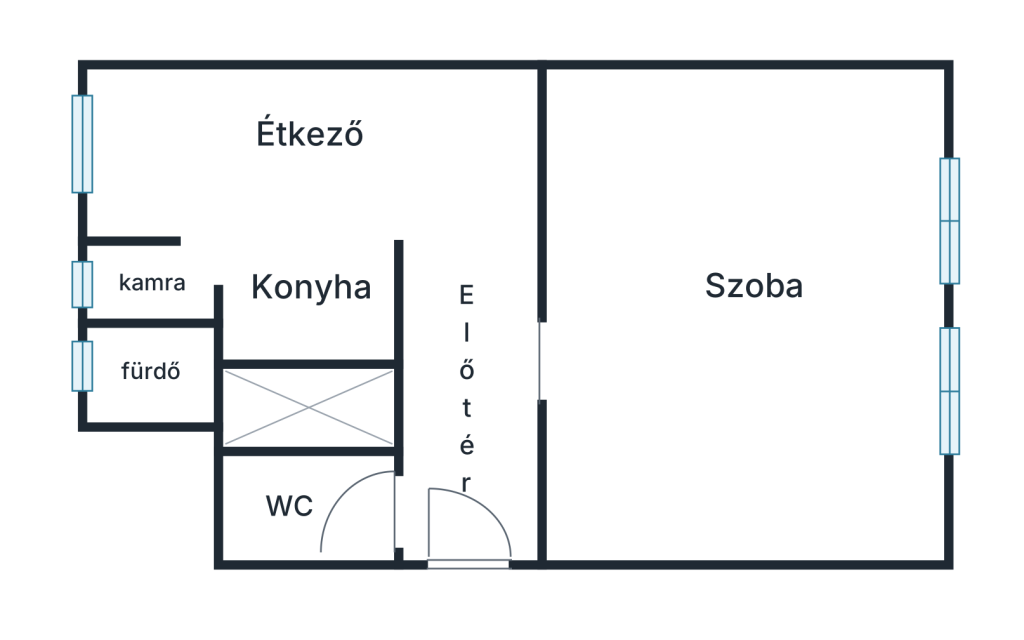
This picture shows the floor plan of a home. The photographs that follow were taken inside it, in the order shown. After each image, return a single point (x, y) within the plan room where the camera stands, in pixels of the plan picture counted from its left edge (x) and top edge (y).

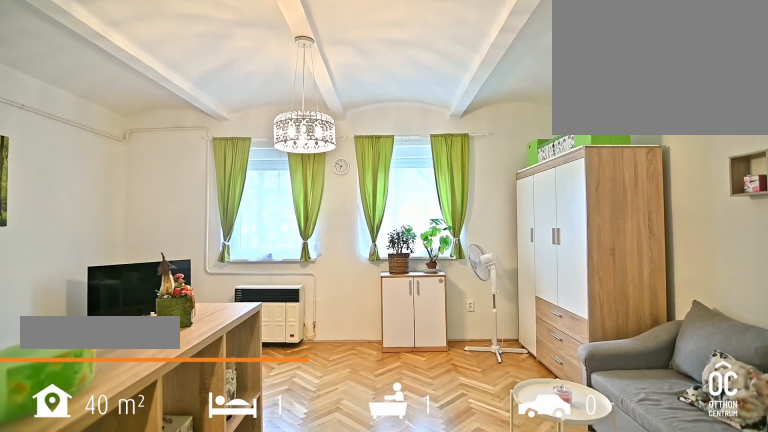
(749, 320)
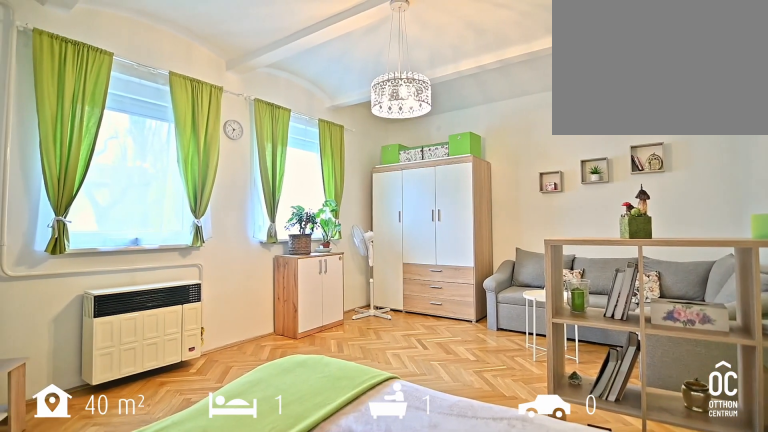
(749, 319)
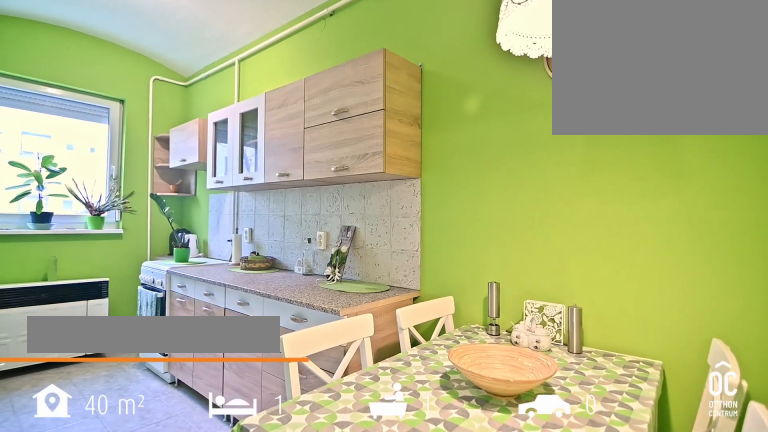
(312, 134)
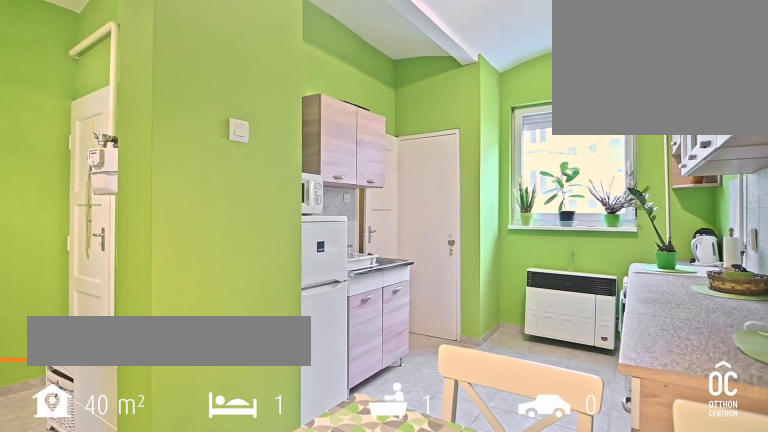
(312, 134)
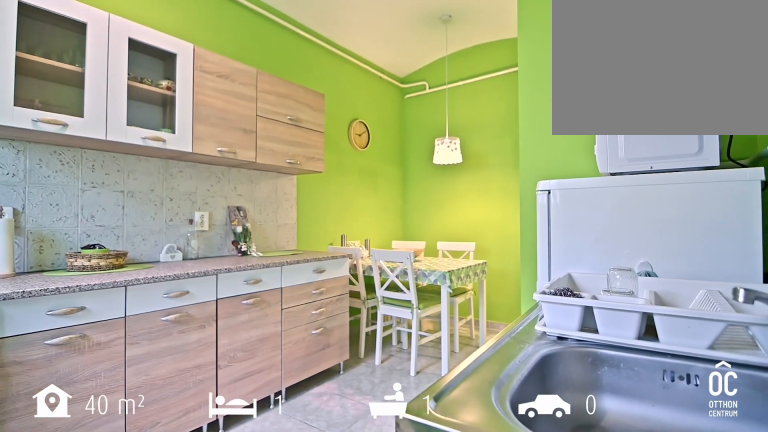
(310, 283)
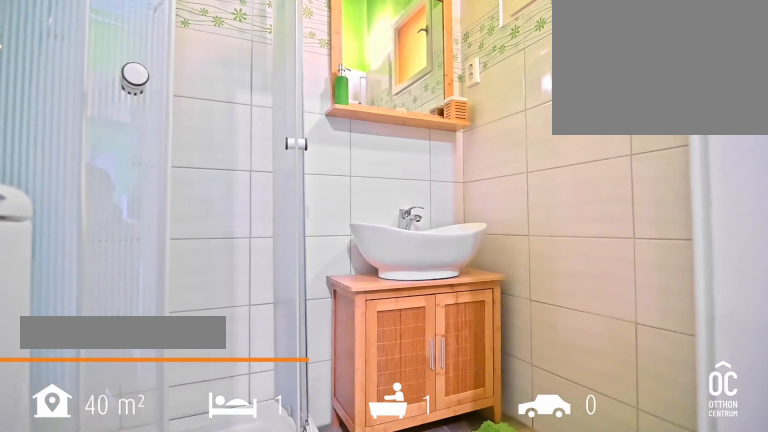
(153, 370)
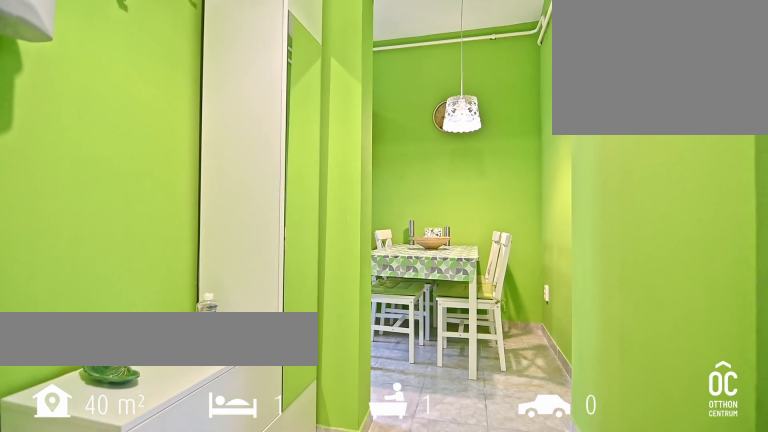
(470, 388)
